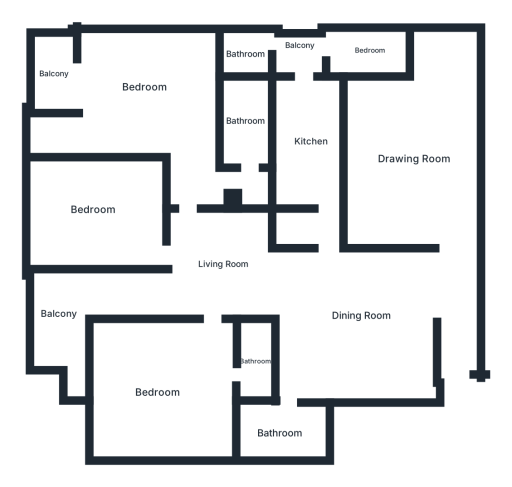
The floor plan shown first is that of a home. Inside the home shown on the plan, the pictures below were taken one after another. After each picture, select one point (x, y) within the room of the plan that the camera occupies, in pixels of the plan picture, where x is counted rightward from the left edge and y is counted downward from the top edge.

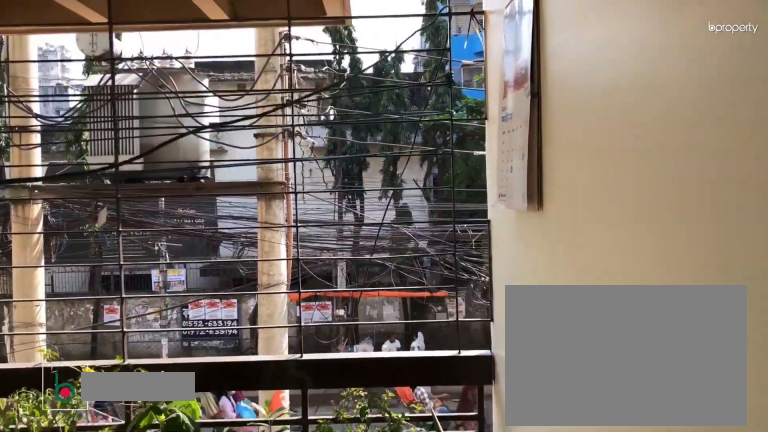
(57, 310)
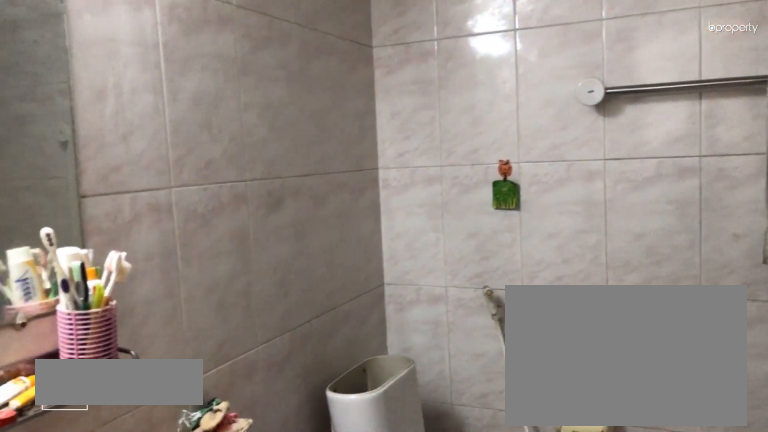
(275, 429)
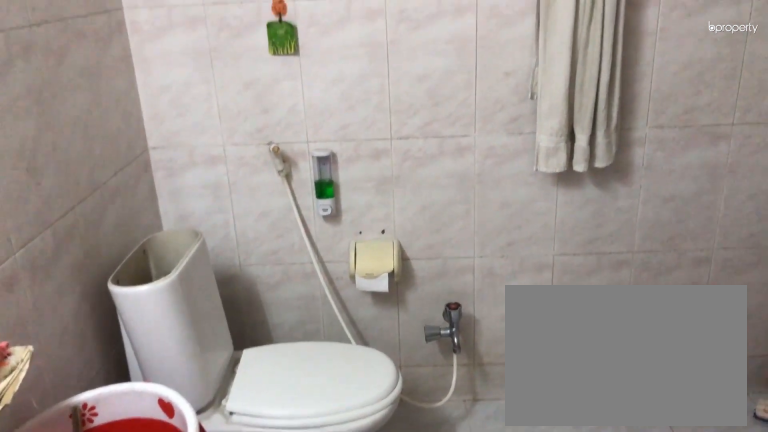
(275, 429)
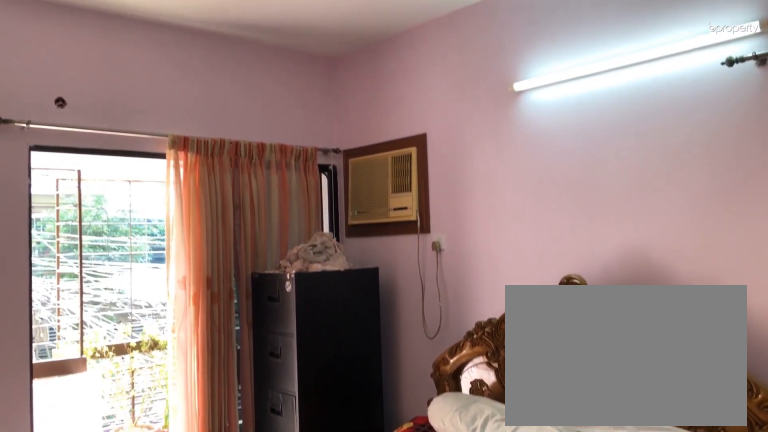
(143, 84)
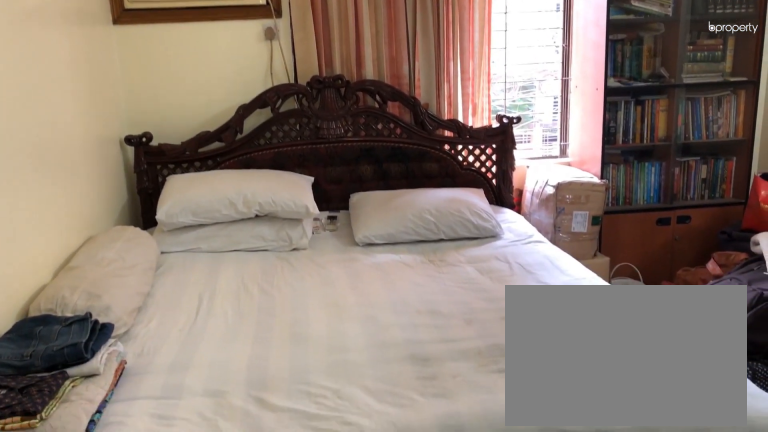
(94, 211)
